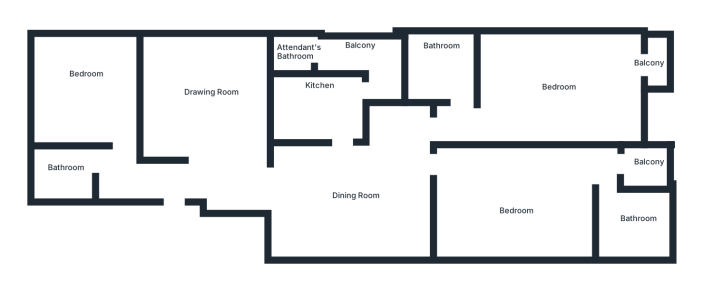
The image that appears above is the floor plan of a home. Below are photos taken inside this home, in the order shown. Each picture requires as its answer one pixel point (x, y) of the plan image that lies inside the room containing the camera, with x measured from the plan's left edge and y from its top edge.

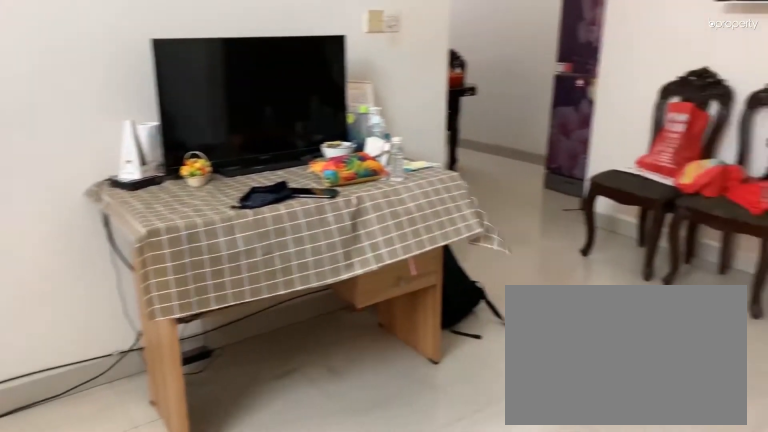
(206, 111)
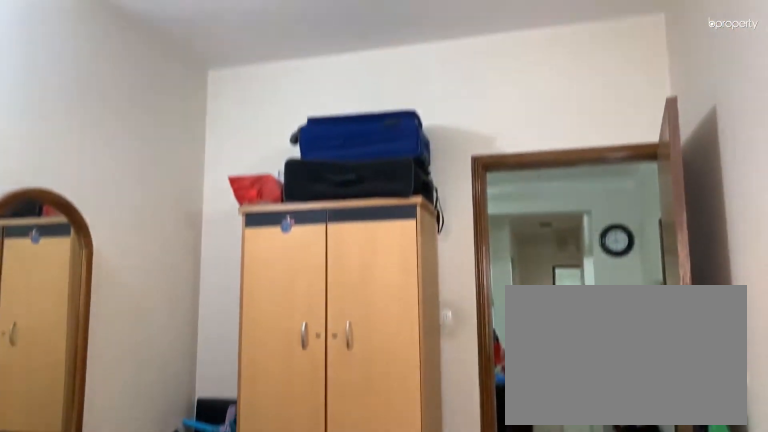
(521, 194)
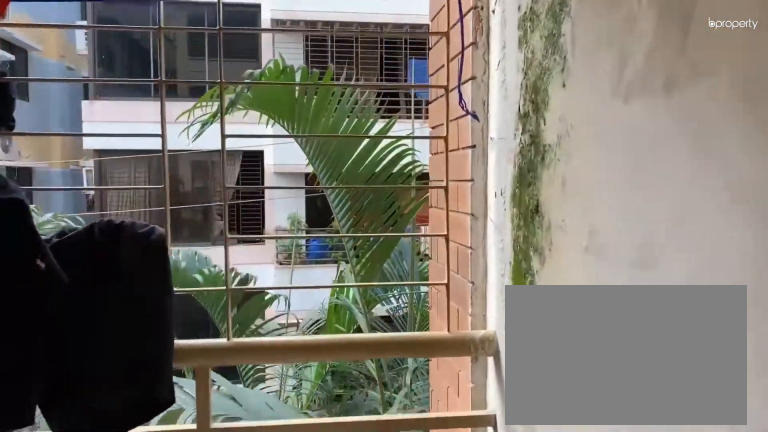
(631, 168)
